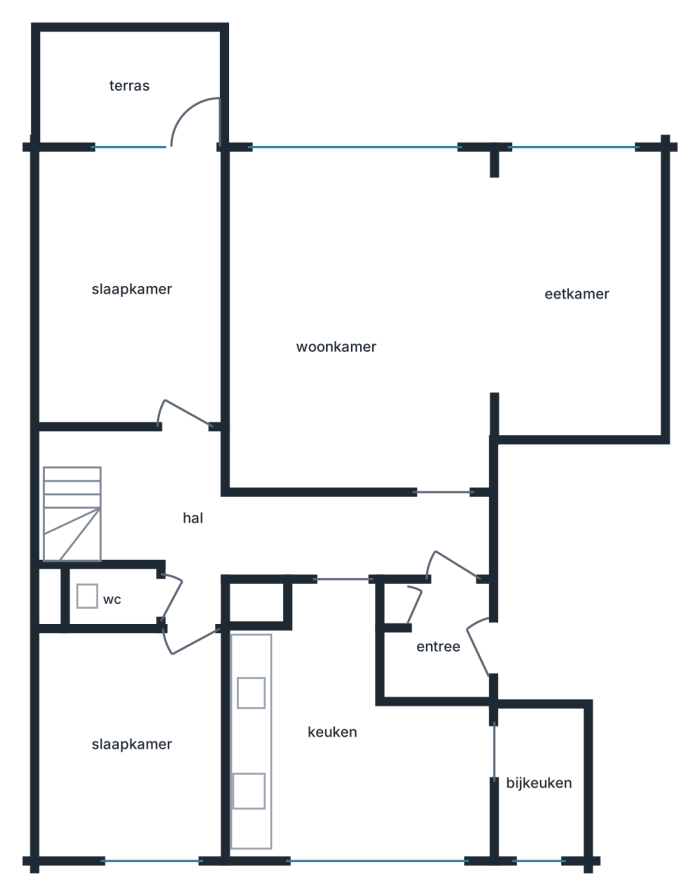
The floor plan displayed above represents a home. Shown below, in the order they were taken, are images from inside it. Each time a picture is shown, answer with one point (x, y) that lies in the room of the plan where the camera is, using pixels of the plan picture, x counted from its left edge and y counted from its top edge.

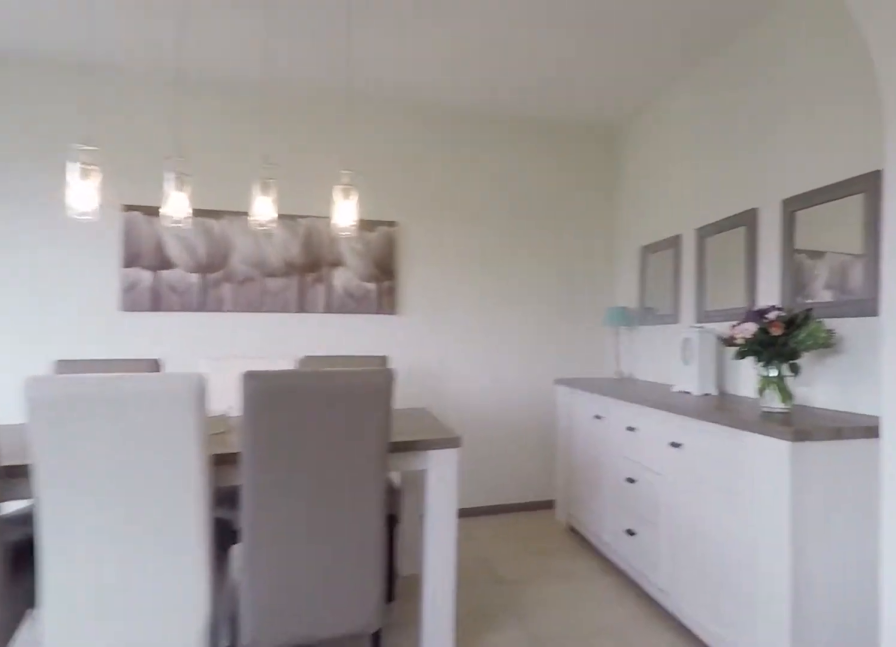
(361, 320)
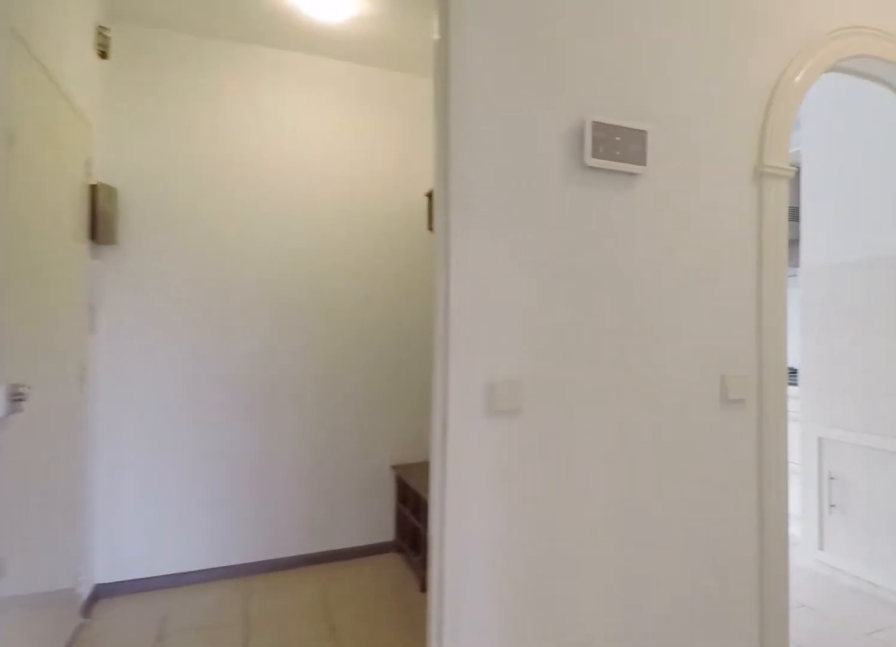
(293, 546)
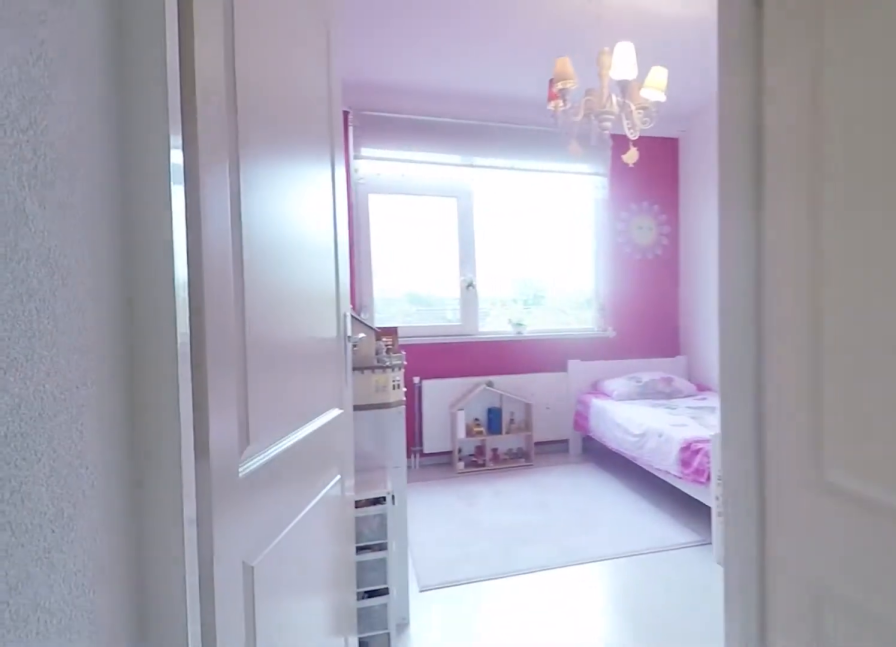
(293, 546)
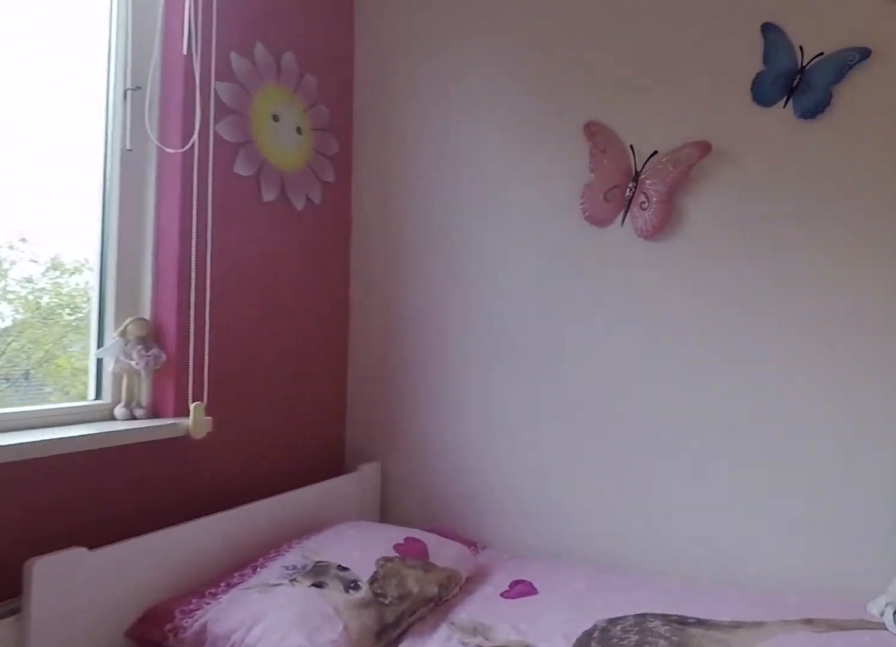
(133, 744)
